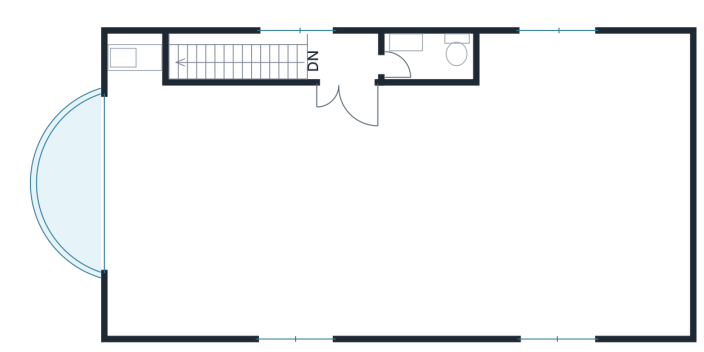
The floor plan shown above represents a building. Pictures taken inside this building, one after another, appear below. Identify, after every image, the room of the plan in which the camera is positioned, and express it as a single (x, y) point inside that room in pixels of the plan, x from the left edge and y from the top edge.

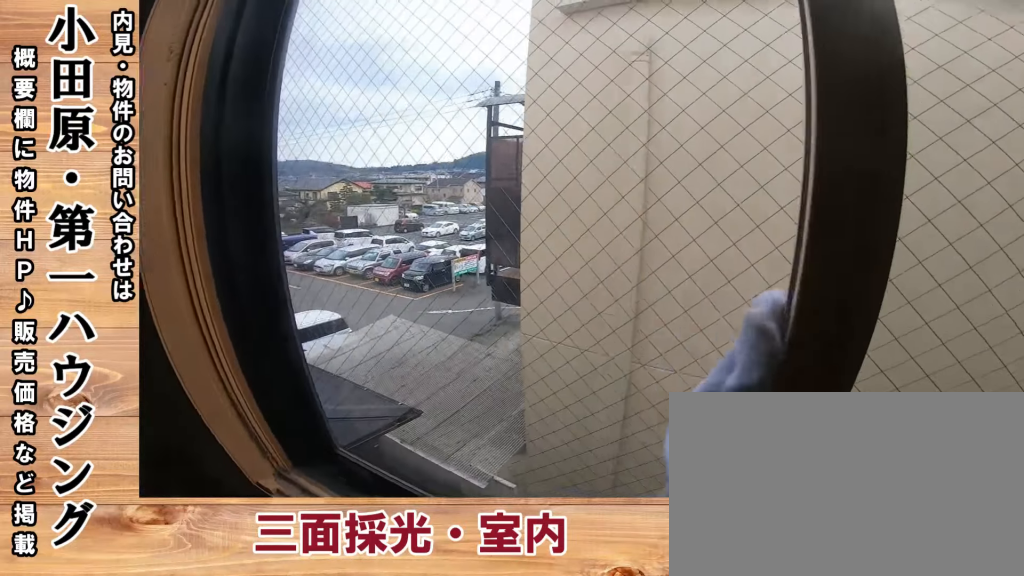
(395, 187)
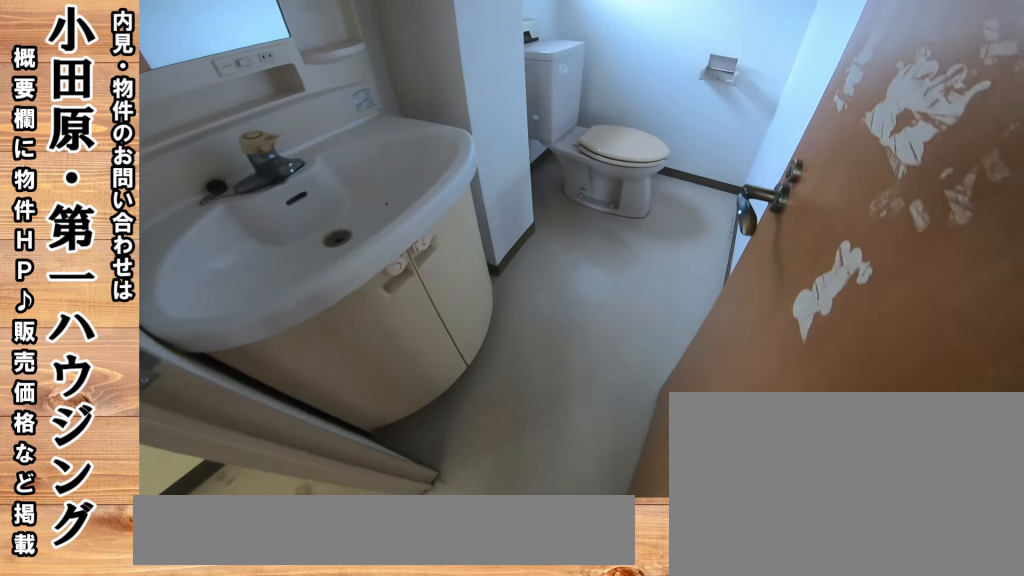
(426, 58)
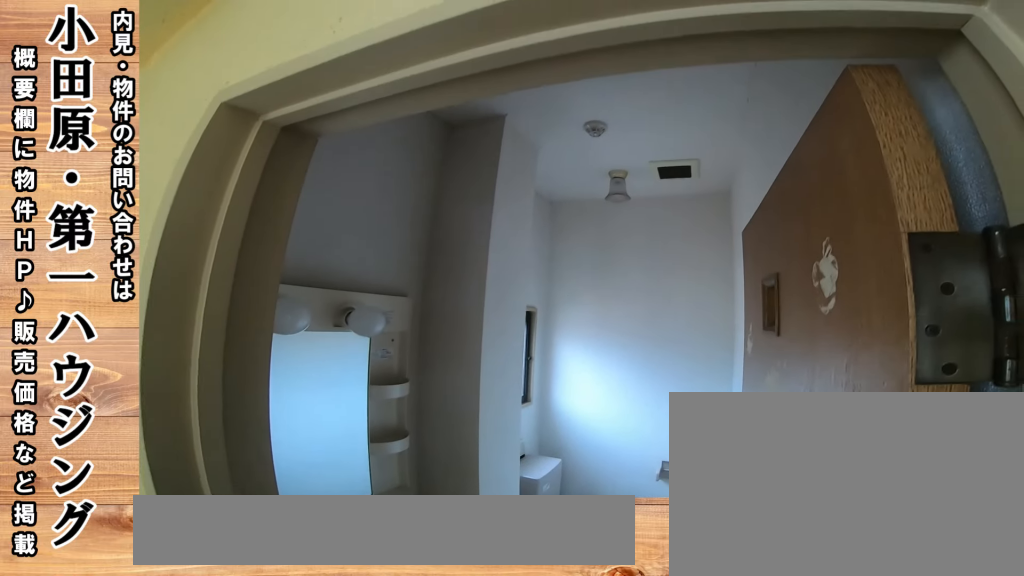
(426, 58)
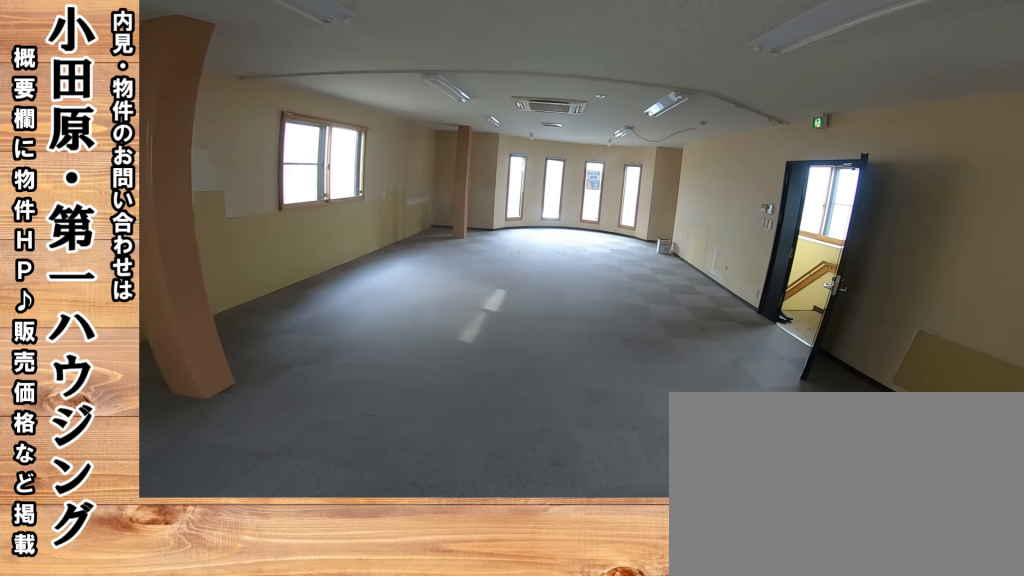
(396, 196)
